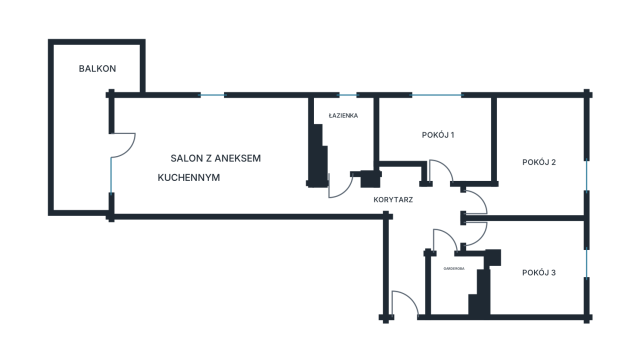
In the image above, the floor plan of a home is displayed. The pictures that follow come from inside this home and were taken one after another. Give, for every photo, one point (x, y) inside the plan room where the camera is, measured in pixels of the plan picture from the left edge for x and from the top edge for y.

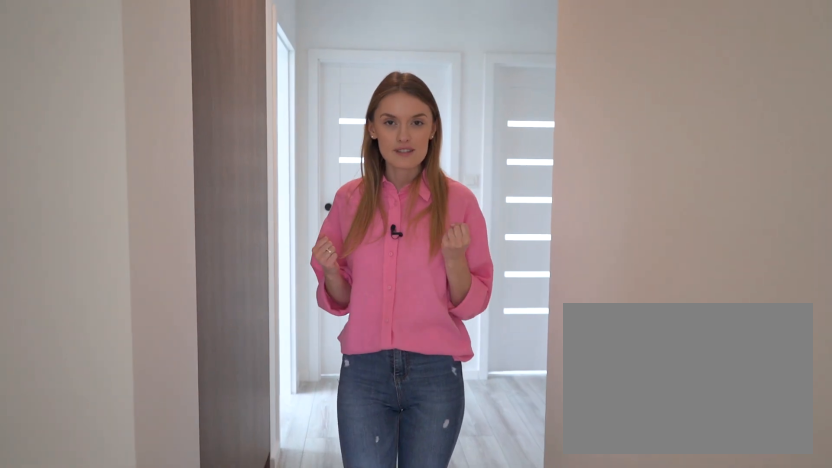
(401, 221)
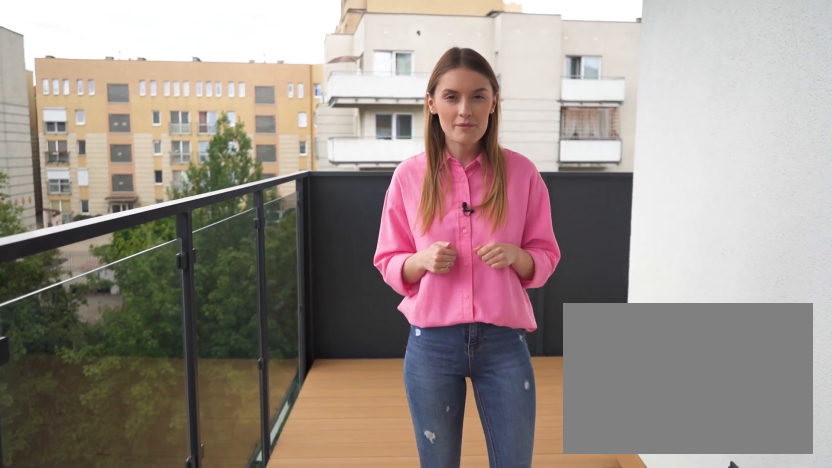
(89, 120)
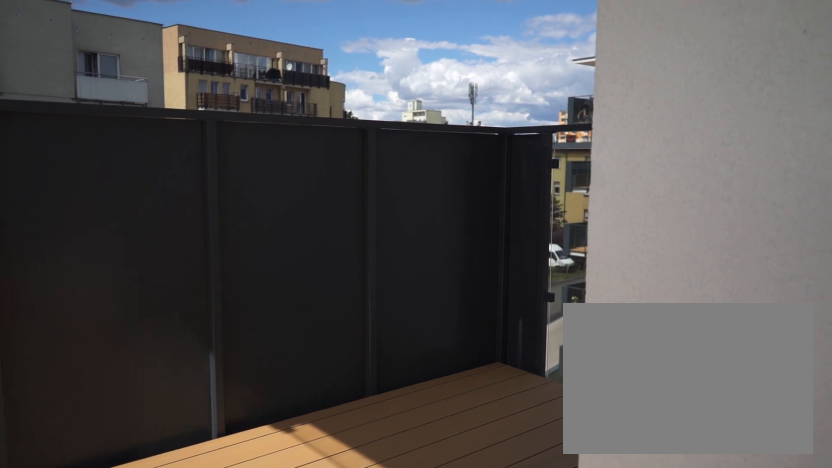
(88, 121)
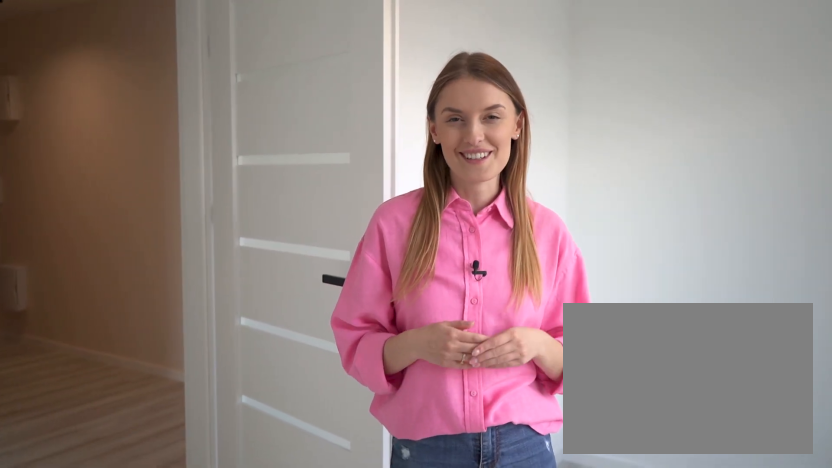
(439, 134)
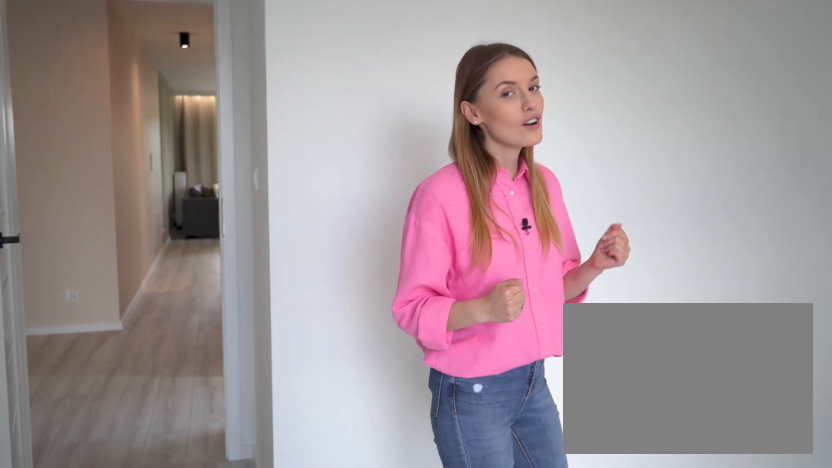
(537, 160)
